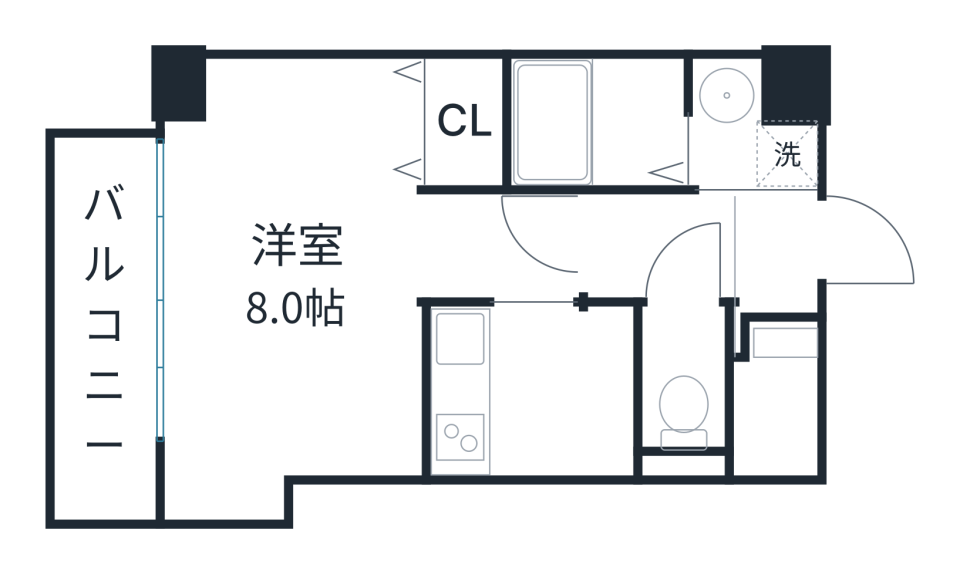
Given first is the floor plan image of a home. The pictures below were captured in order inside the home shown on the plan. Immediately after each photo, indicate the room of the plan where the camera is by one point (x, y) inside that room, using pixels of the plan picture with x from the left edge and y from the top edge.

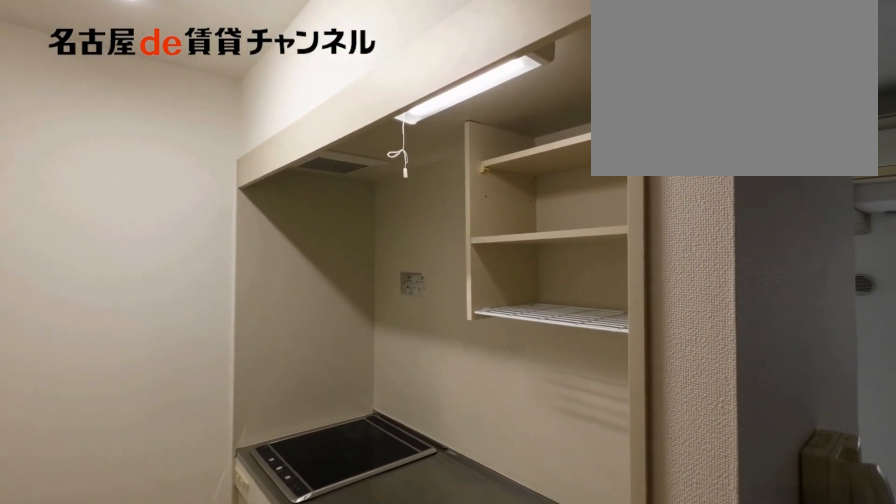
(530, 390)
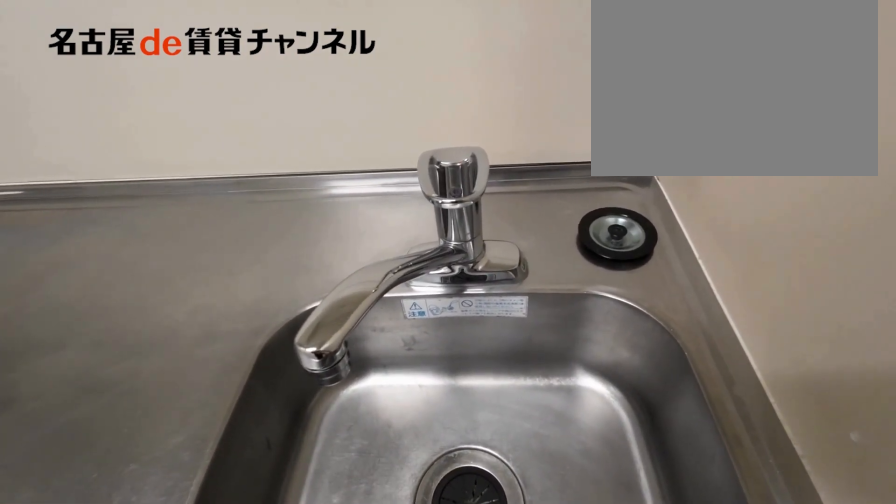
(530, 390)
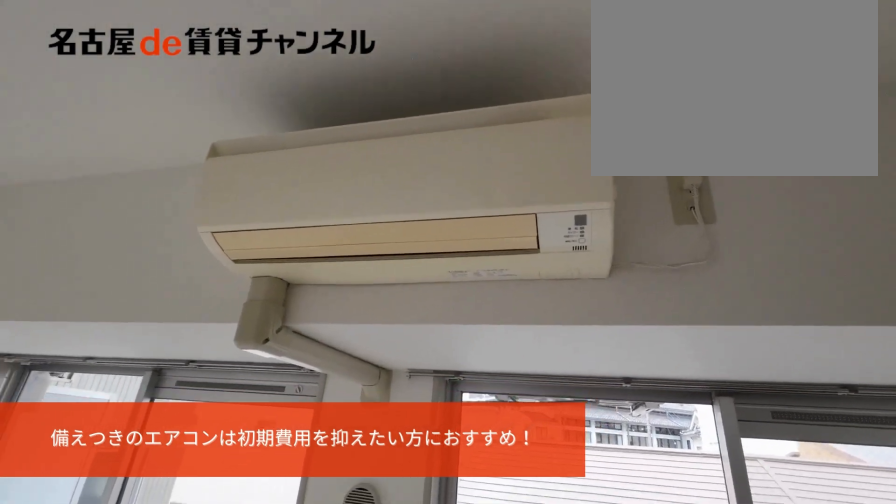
(318, 276)
